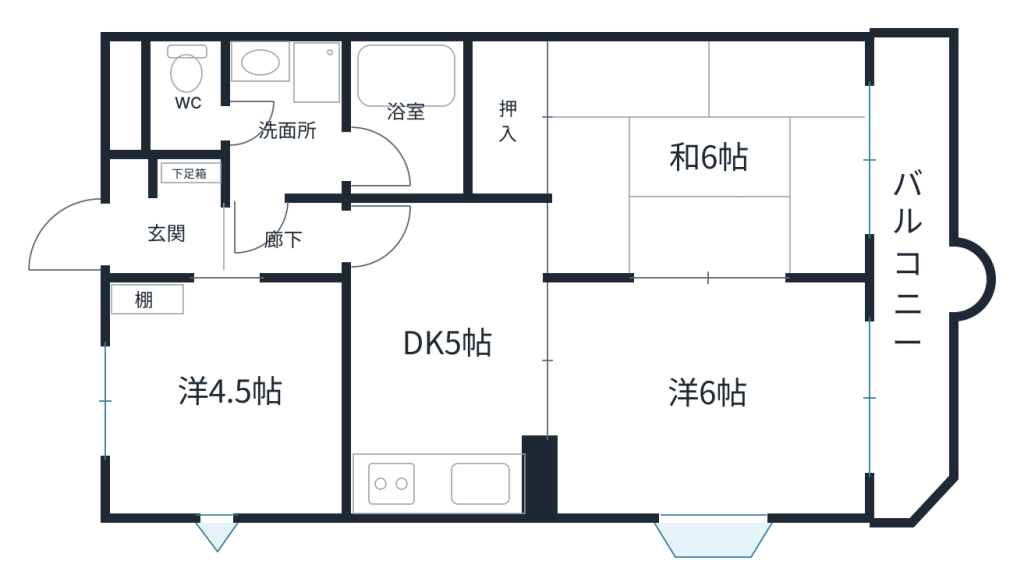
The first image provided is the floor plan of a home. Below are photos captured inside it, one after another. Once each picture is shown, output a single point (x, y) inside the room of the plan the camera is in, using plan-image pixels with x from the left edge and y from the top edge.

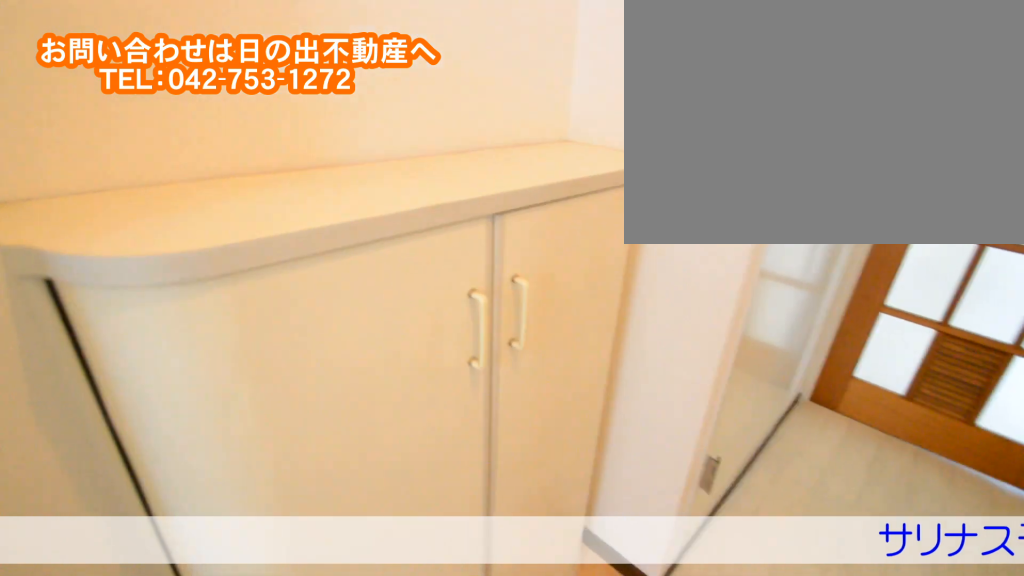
(206, 233)
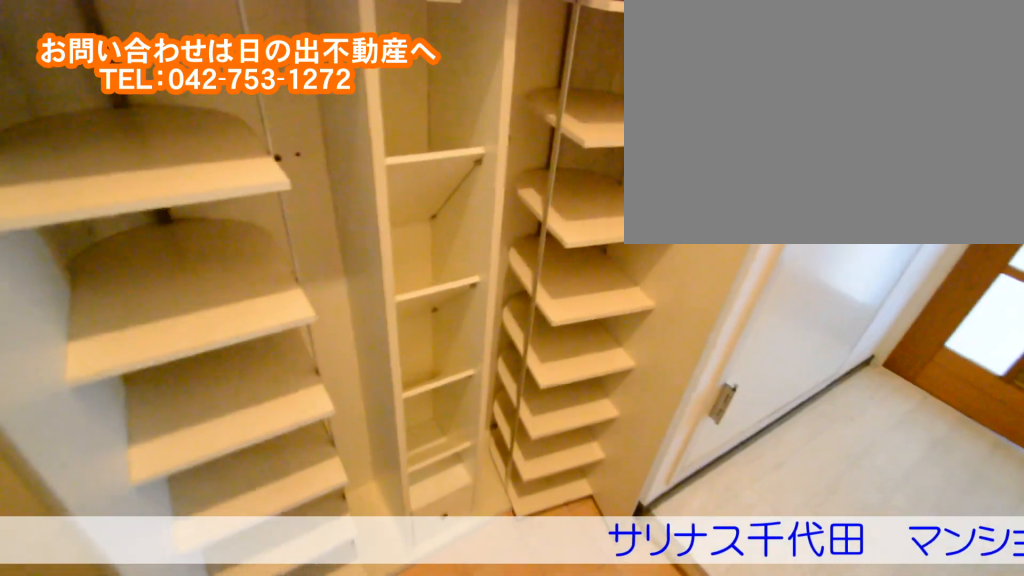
(205, 233)
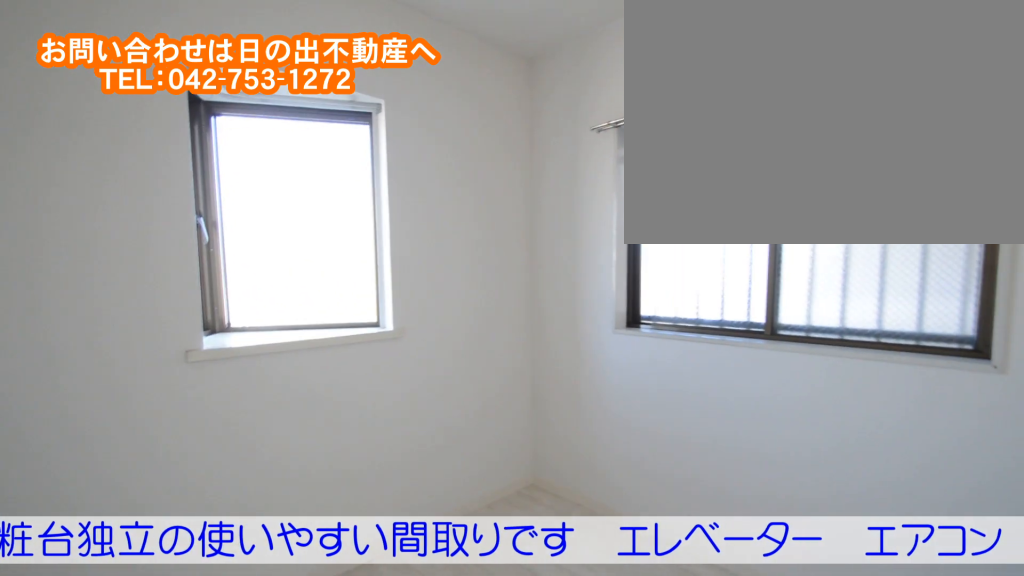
(228, 442)
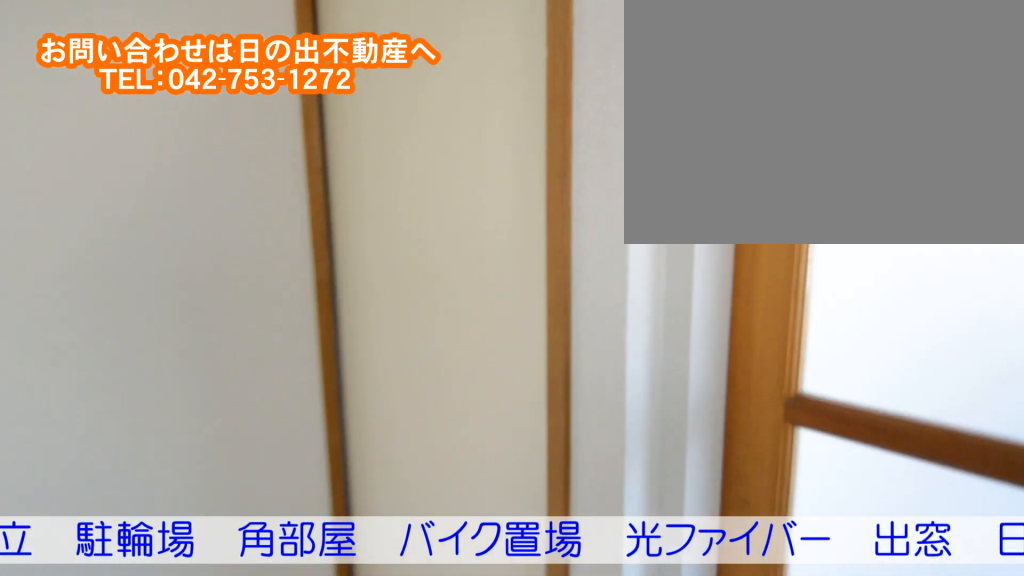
(458, 389)
